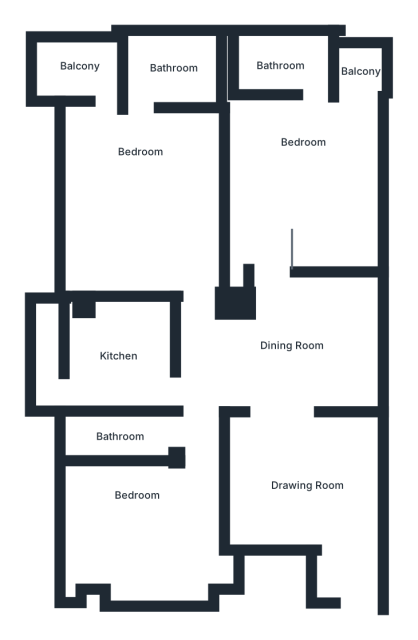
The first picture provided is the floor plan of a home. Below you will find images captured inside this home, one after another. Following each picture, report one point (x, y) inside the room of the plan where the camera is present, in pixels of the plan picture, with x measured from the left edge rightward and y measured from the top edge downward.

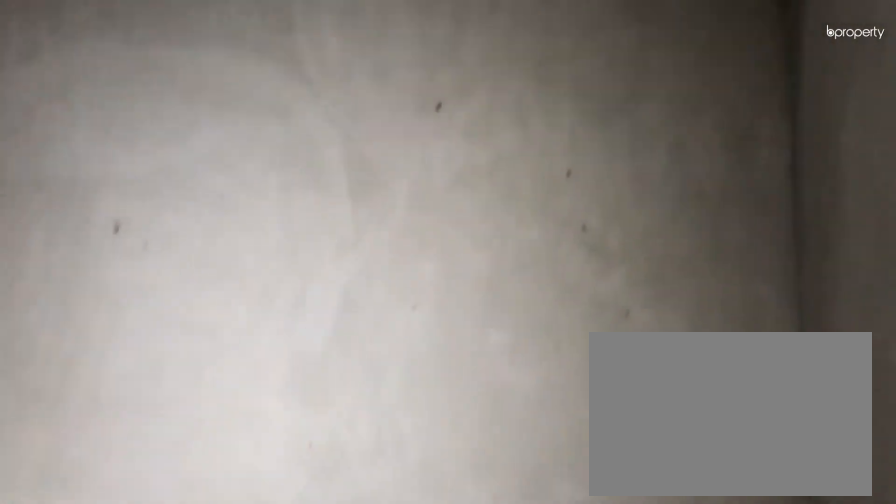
(303, 191)
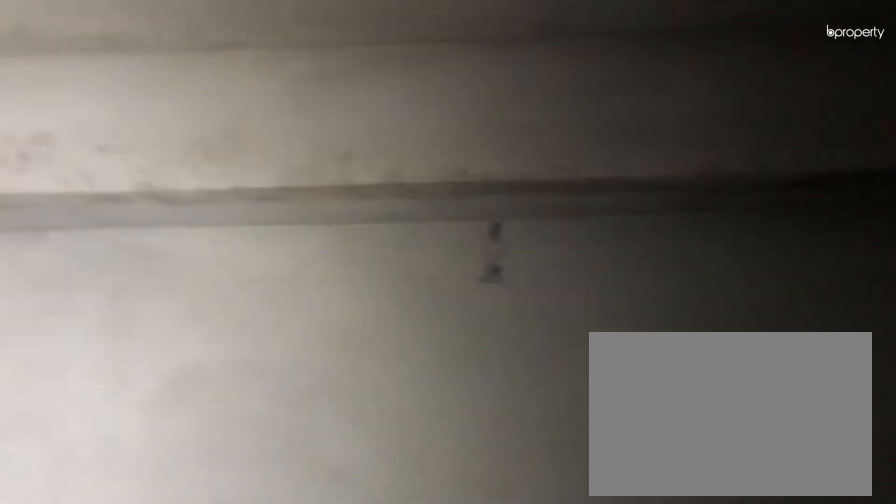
(303, 191)
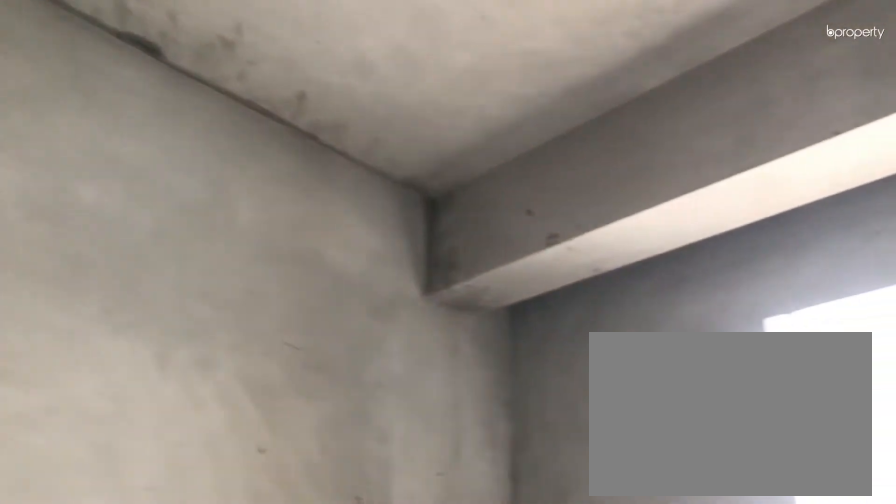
(142, 208)
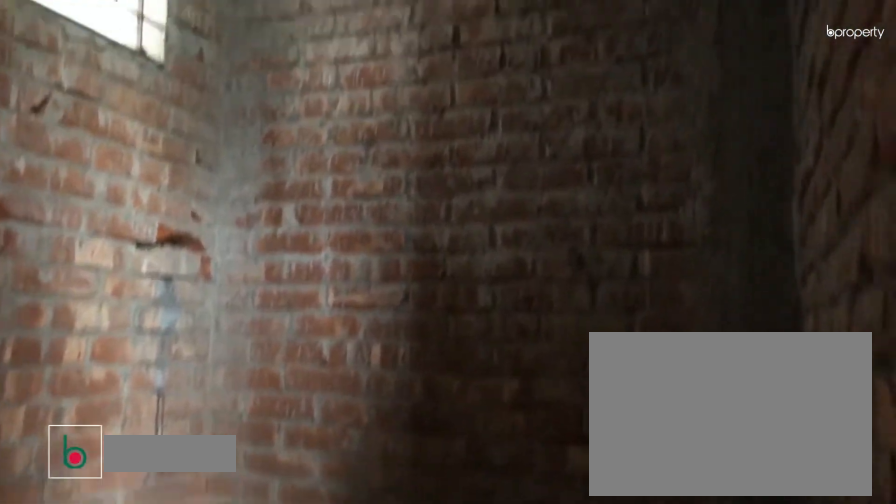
(178, 74)
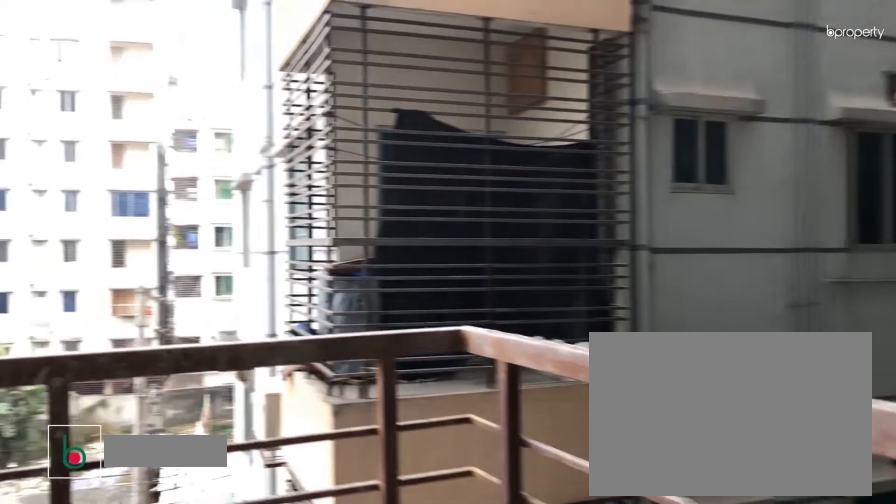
(84, 70)
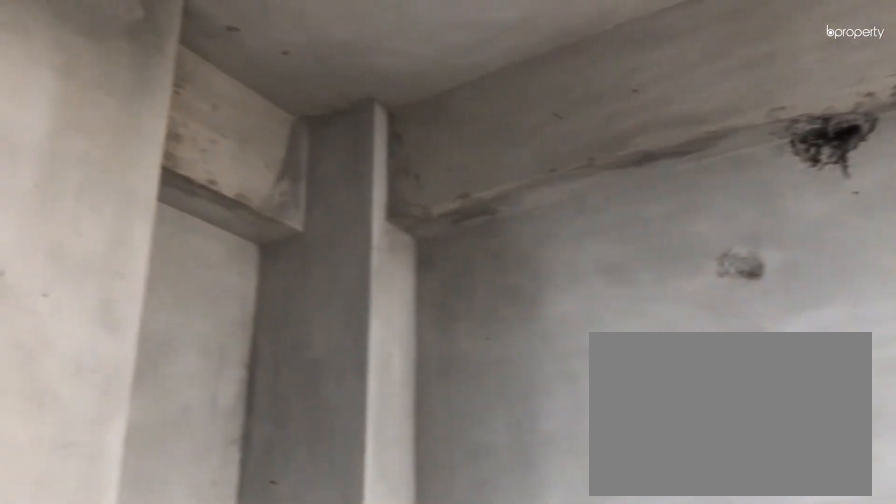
(133, 525)
